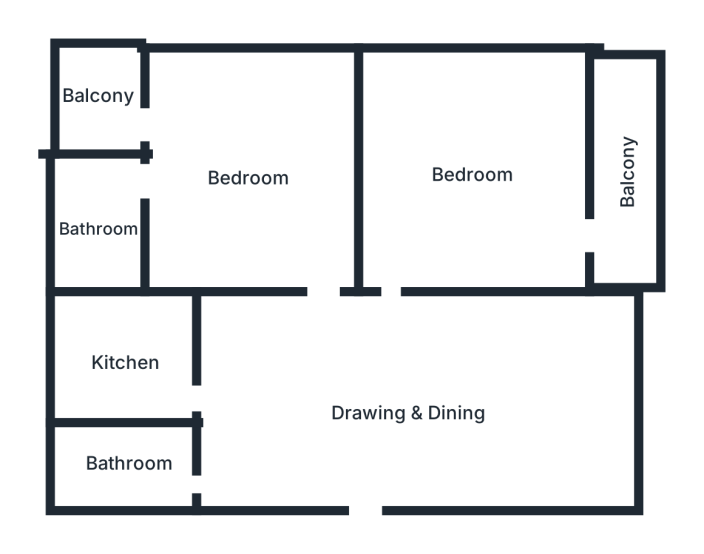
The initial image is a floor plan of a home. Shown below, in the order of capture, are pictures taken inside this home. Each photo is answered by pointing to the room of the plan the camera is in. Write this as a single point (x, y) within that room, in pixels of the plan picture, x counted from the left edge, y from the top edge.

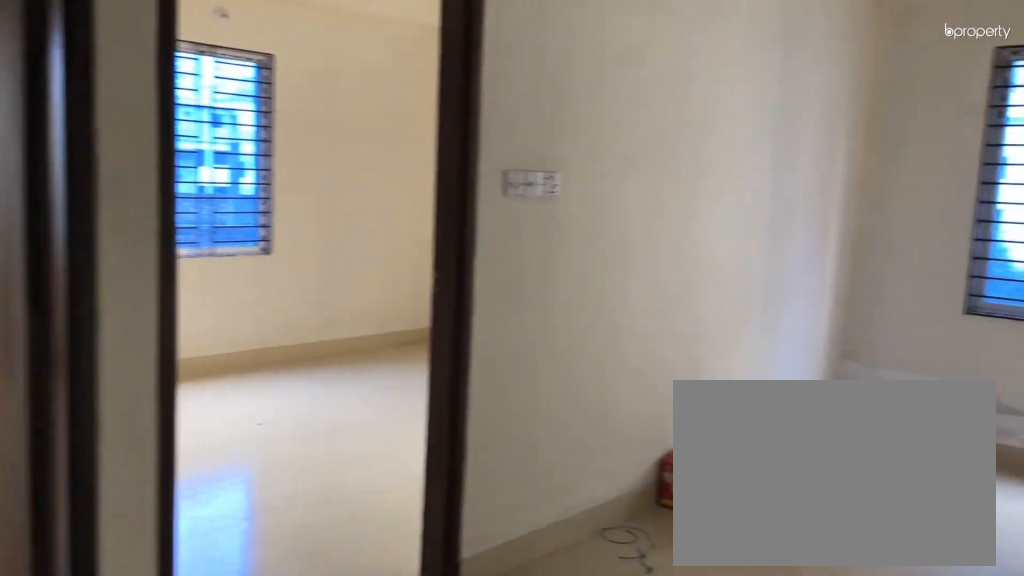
(371, 423)
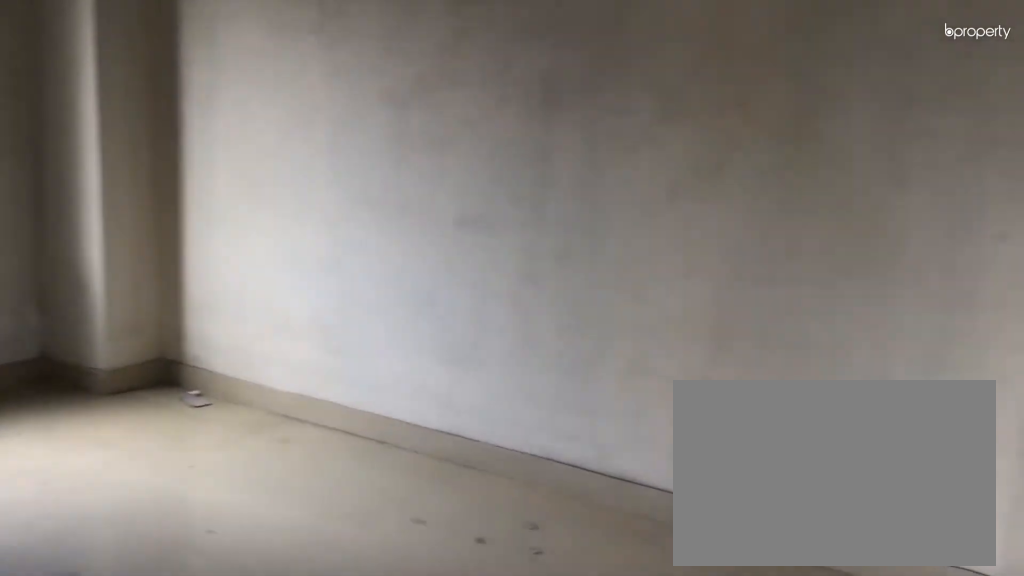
(371, 423)
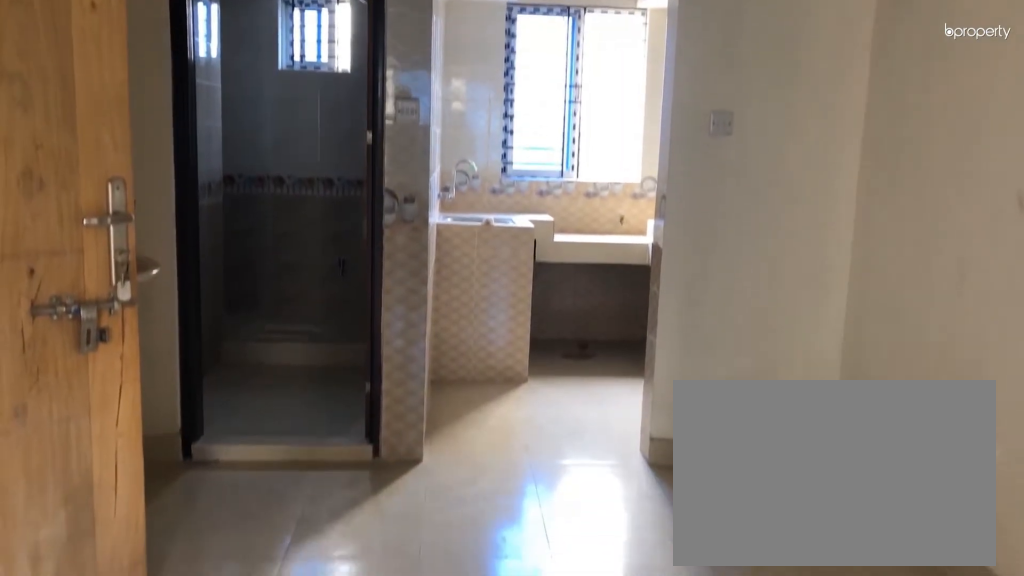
(371, 423)
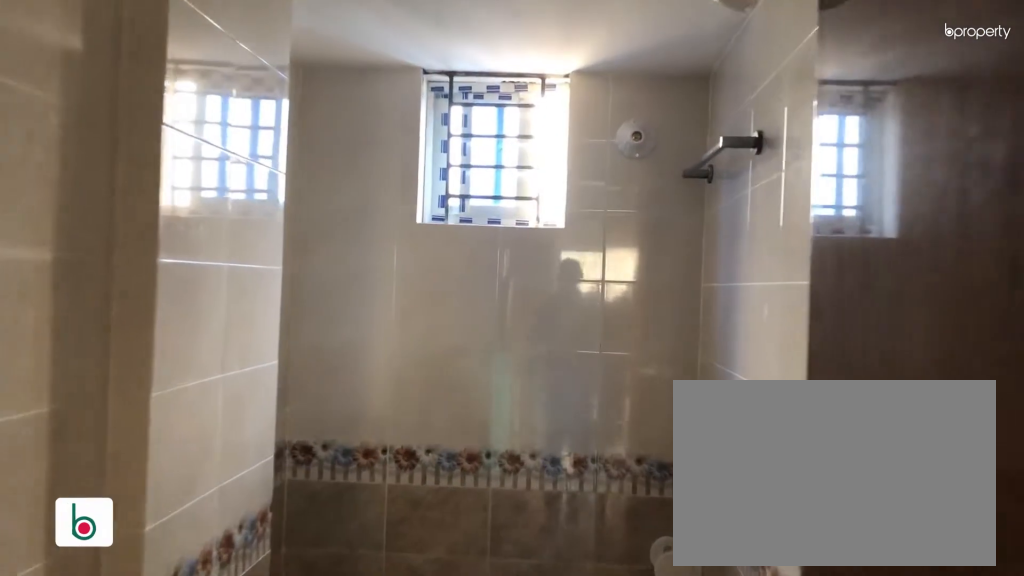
(130, 469)
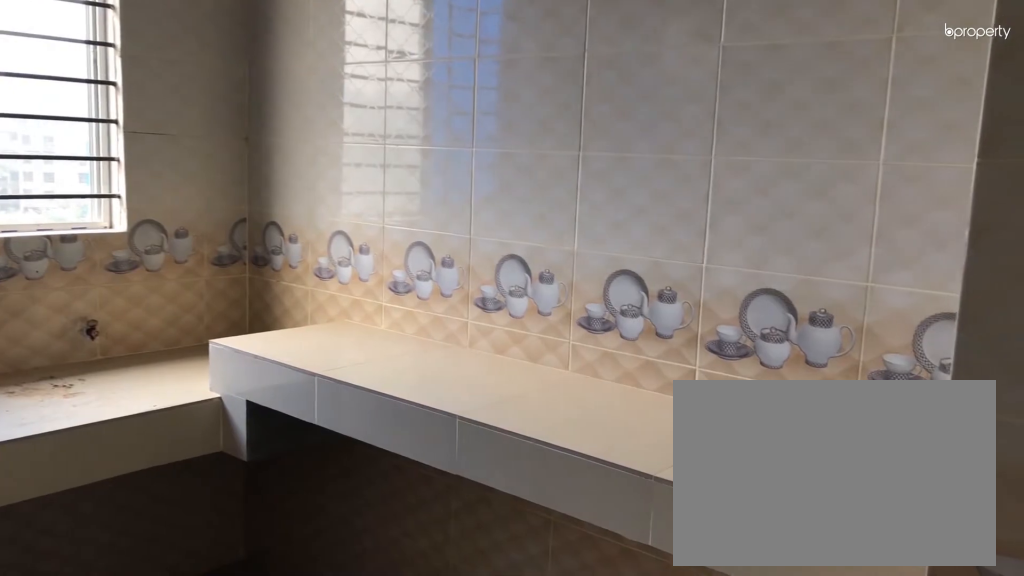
(127, 364)
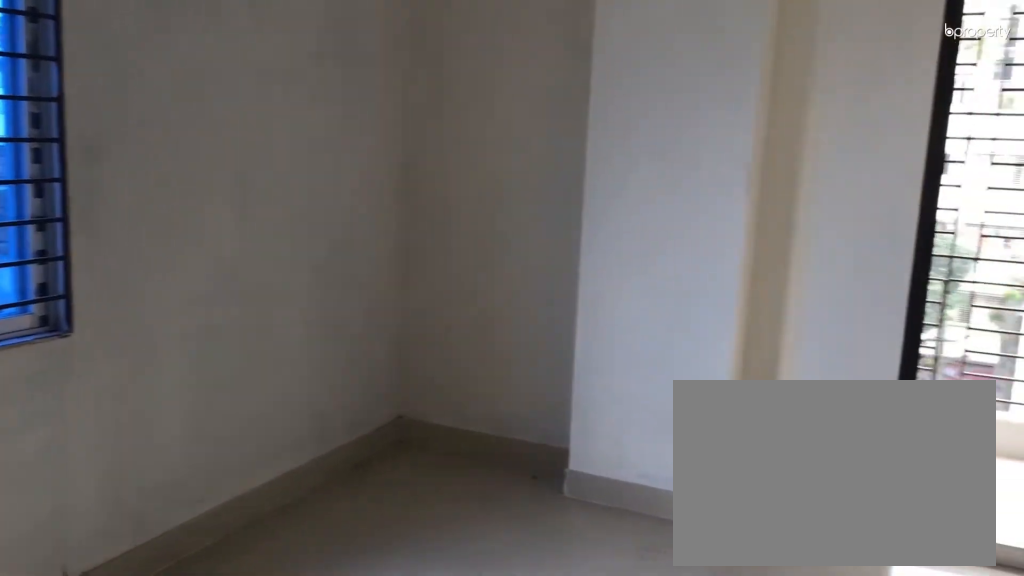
(472, 185)
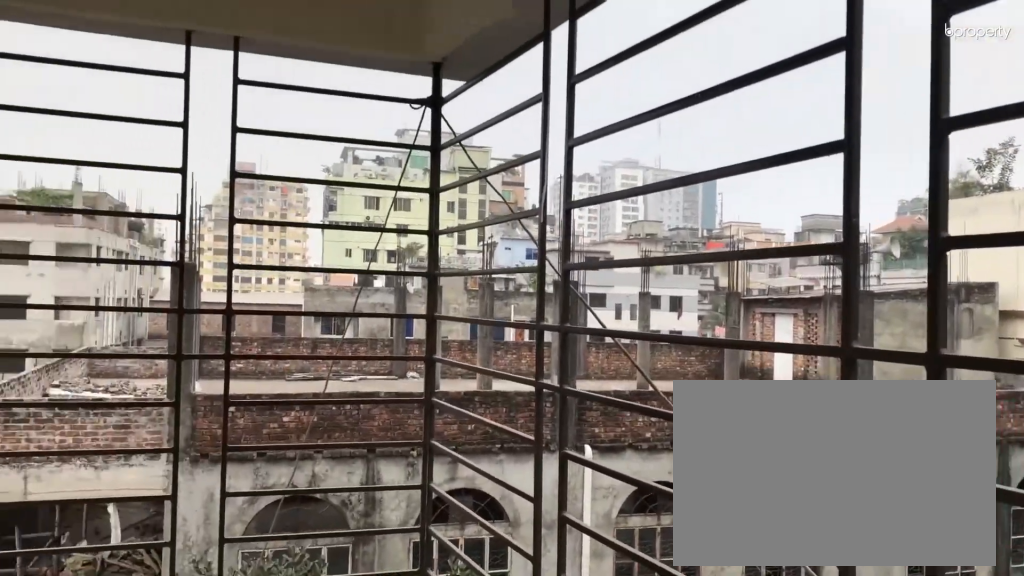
(628, 177)
